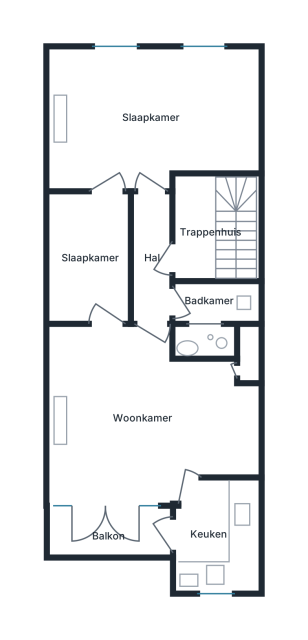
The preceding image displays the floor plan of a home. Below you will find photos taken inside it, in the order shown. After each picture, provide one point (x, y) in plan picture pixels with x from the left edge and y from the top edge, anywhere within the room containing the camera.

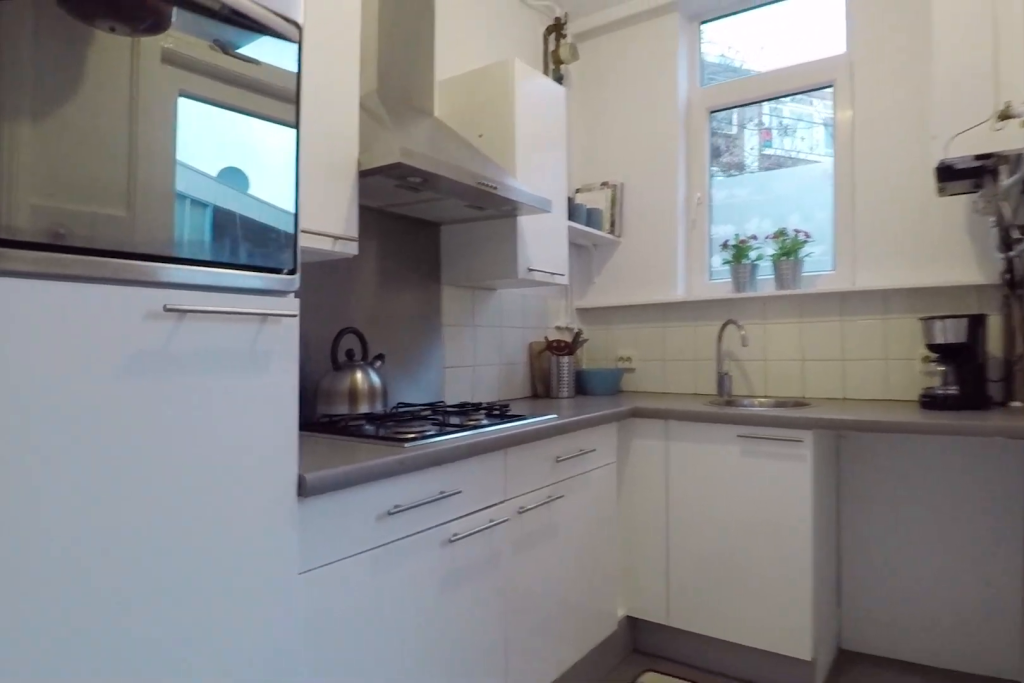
(217, 536)
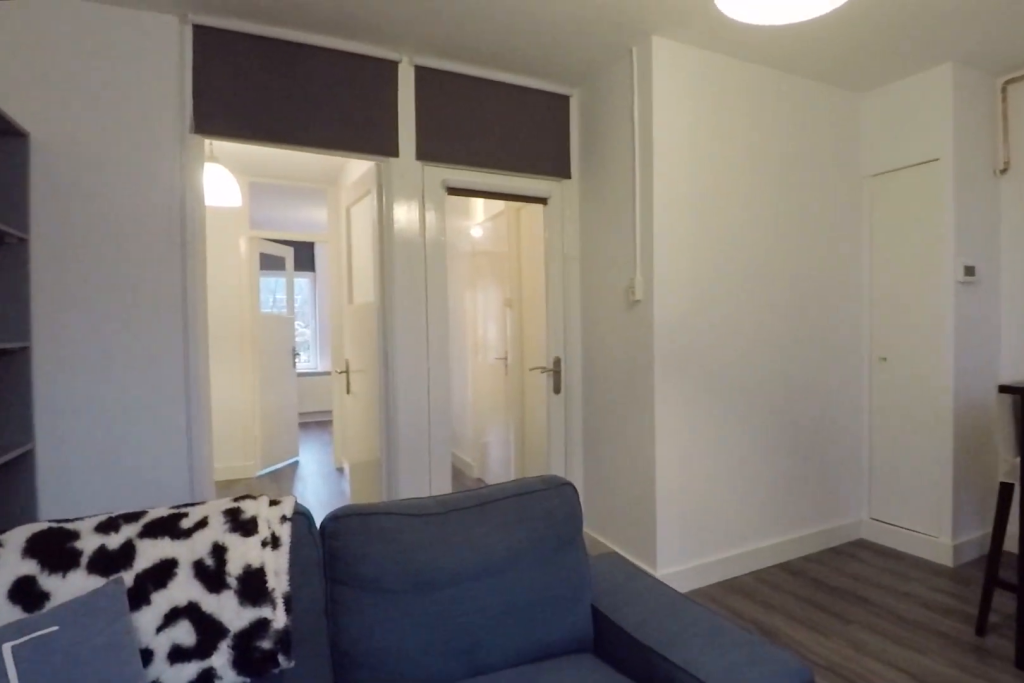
(144, 416)
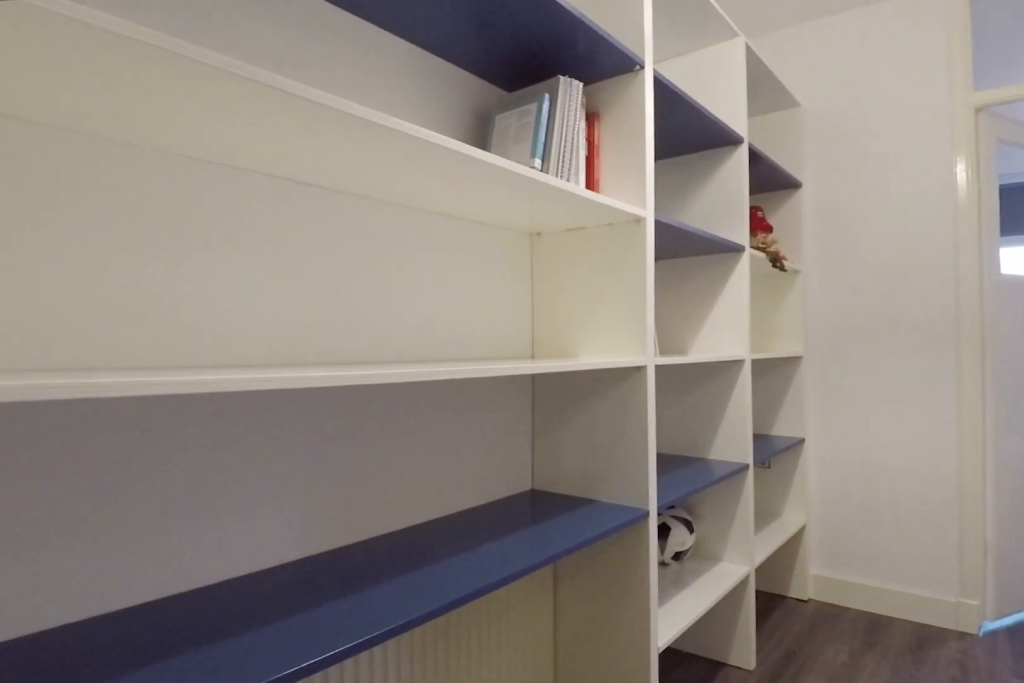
(90, 257)
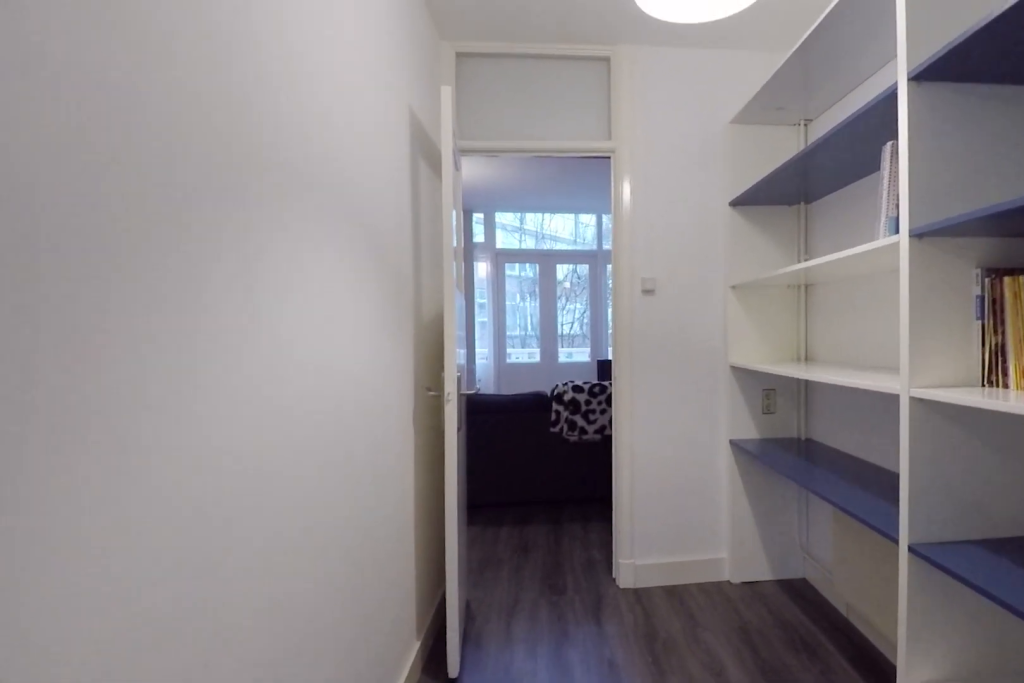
(90, 257)
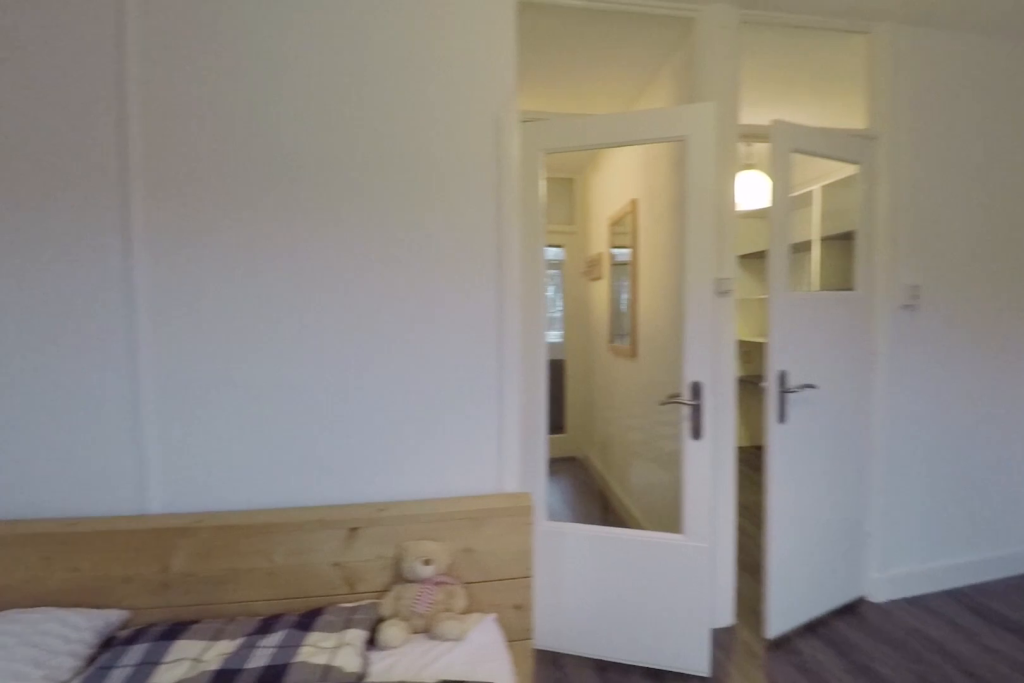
(153, 116)
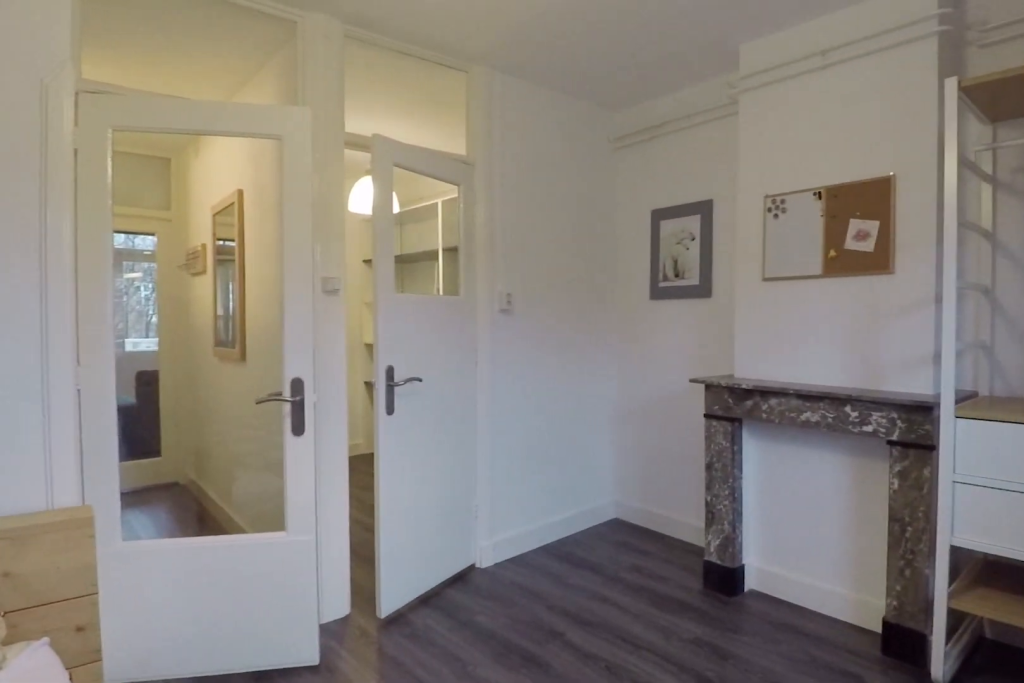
(153, 116)
